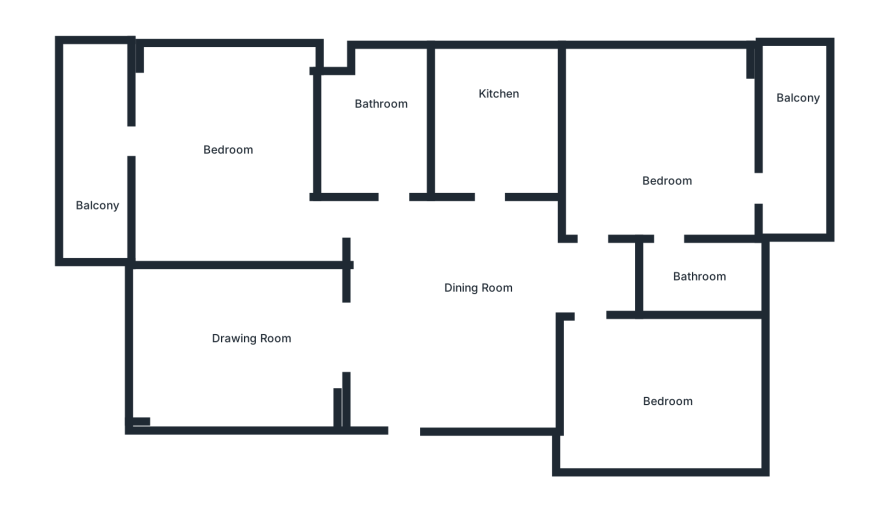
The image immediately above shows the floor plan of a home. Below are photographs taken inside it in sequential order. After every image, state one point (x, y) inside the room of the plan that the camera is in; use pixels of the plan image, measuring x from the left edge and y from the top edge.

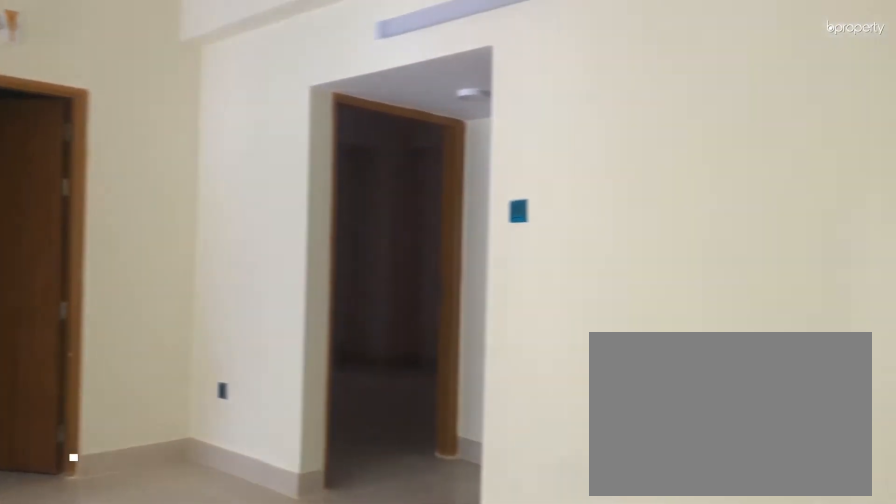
(486, 291)
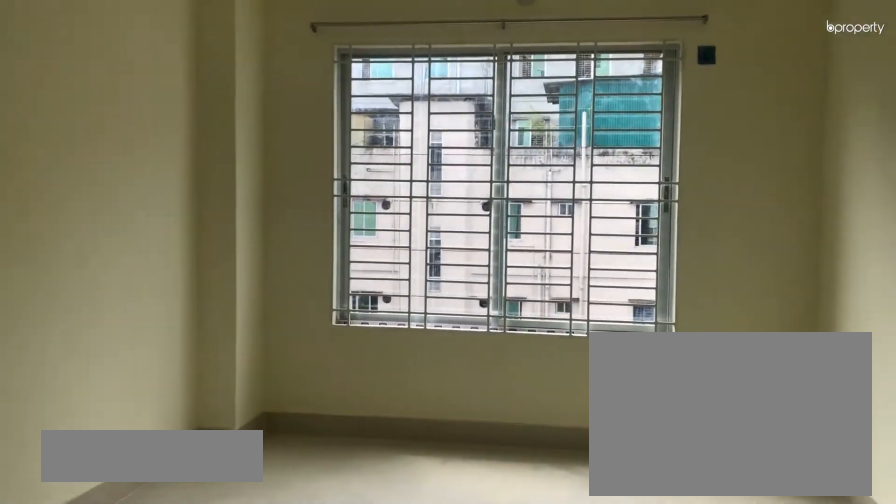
(253, 327)
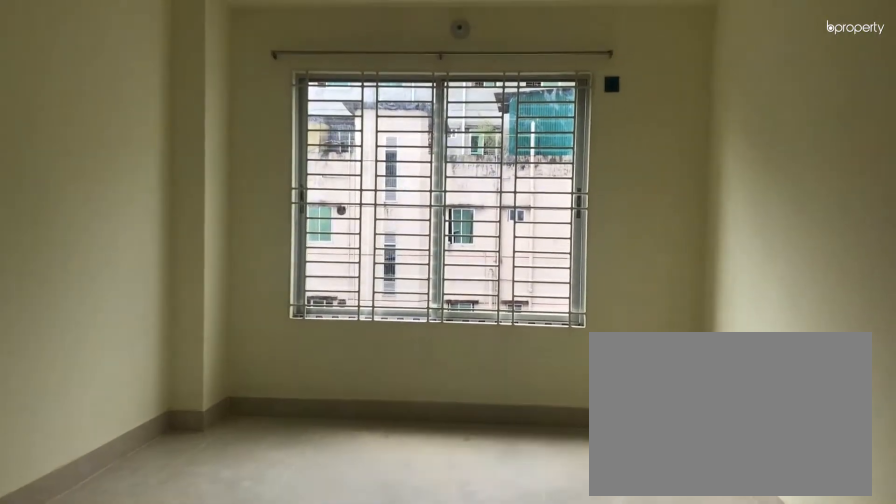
(253, 328)
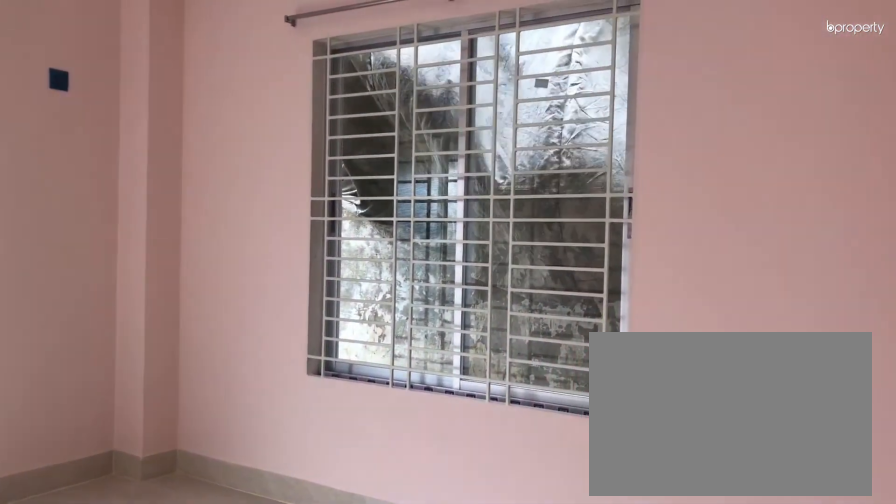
(226, 167)
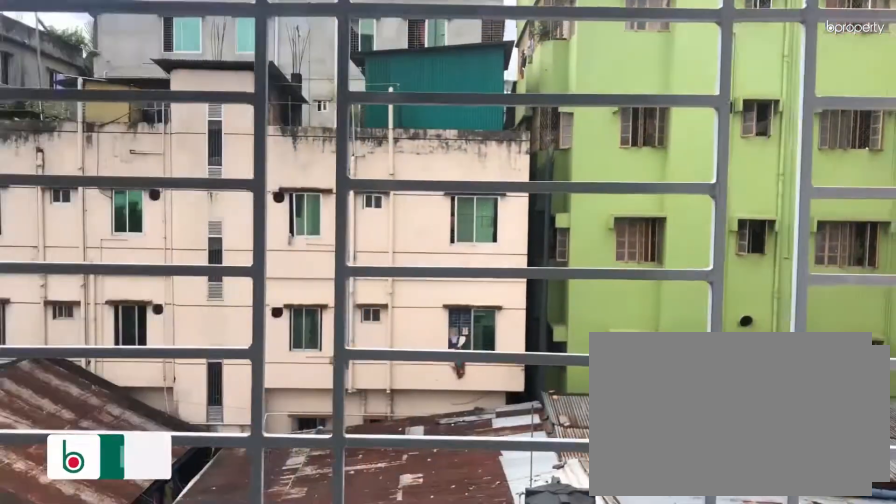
(93, 190)
